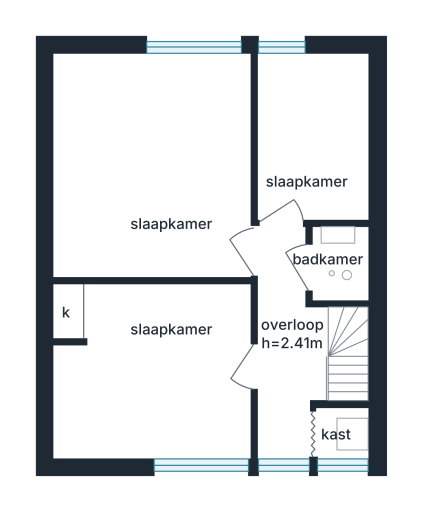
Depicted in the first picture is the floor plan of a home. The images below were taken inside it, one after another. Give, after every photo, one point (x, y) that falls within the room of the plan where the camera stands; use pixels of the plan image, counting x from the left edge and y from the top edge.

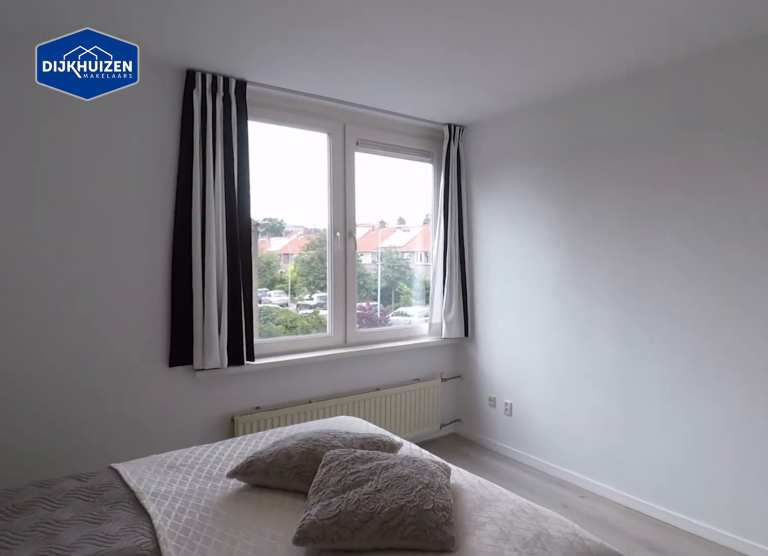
(182, 266)
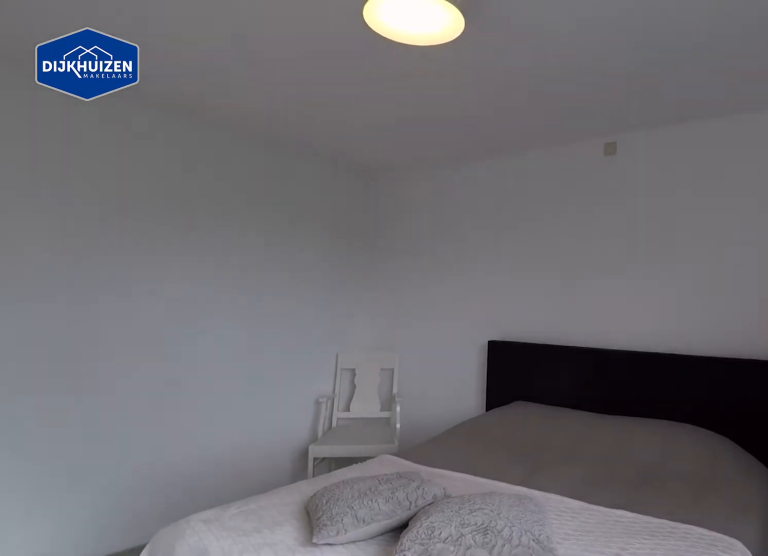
(182, 266)
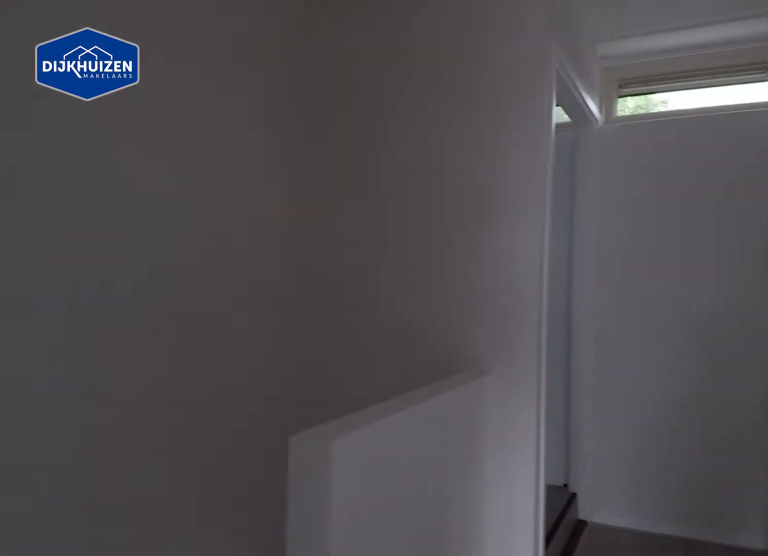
(286, 344)
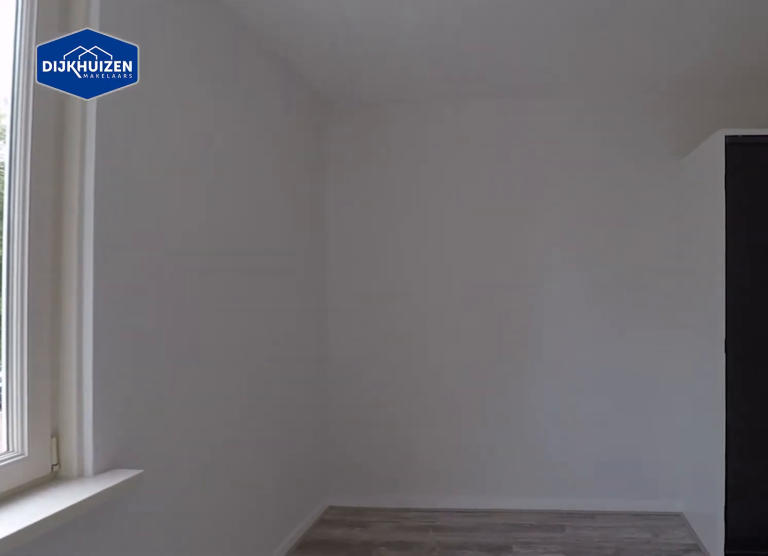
(180, 290)
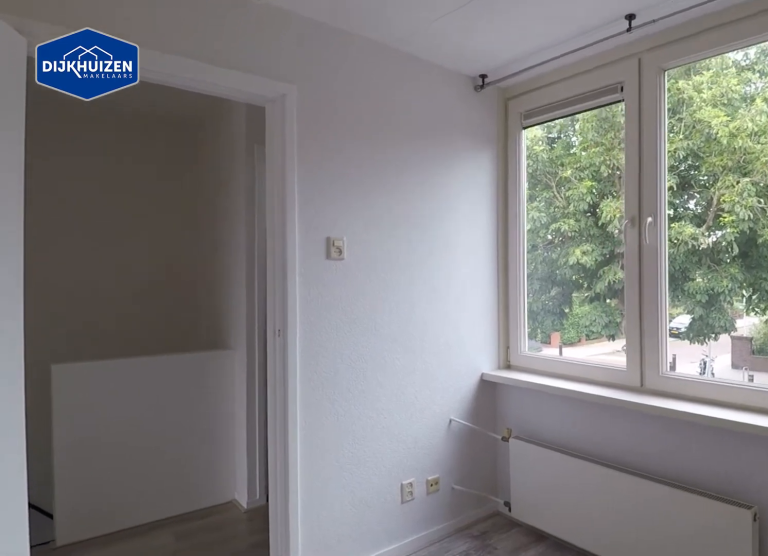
(180, 290)
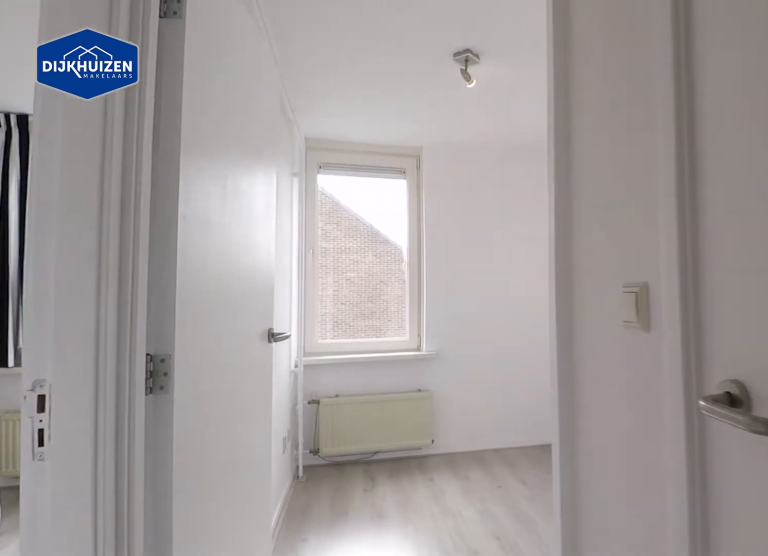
(286, 344)
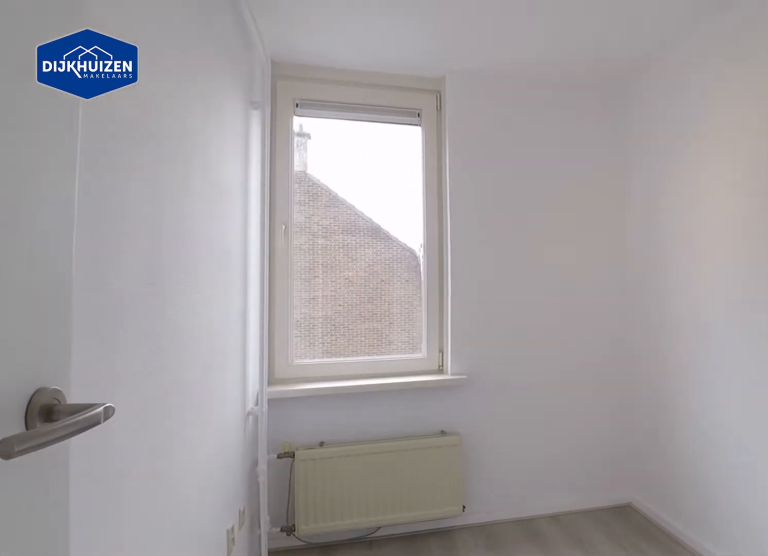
(311, 137)
